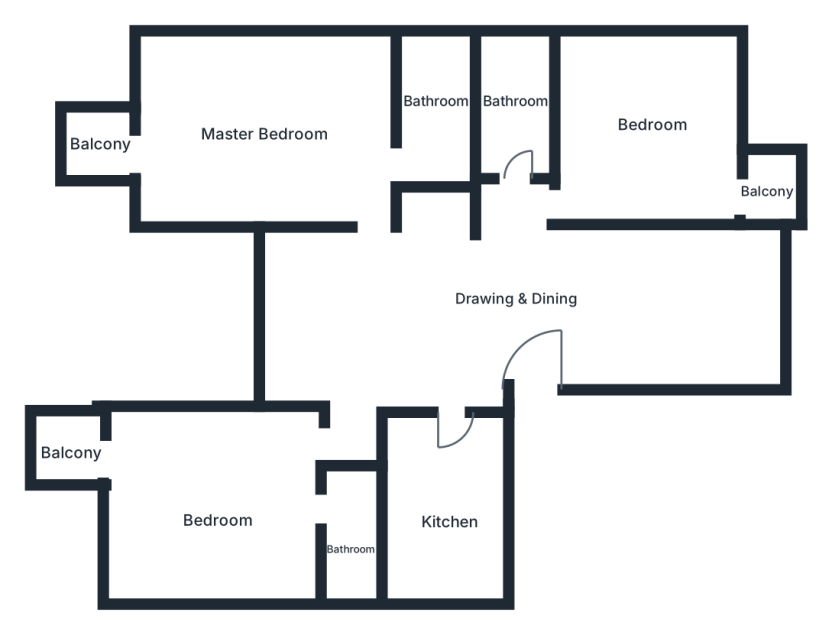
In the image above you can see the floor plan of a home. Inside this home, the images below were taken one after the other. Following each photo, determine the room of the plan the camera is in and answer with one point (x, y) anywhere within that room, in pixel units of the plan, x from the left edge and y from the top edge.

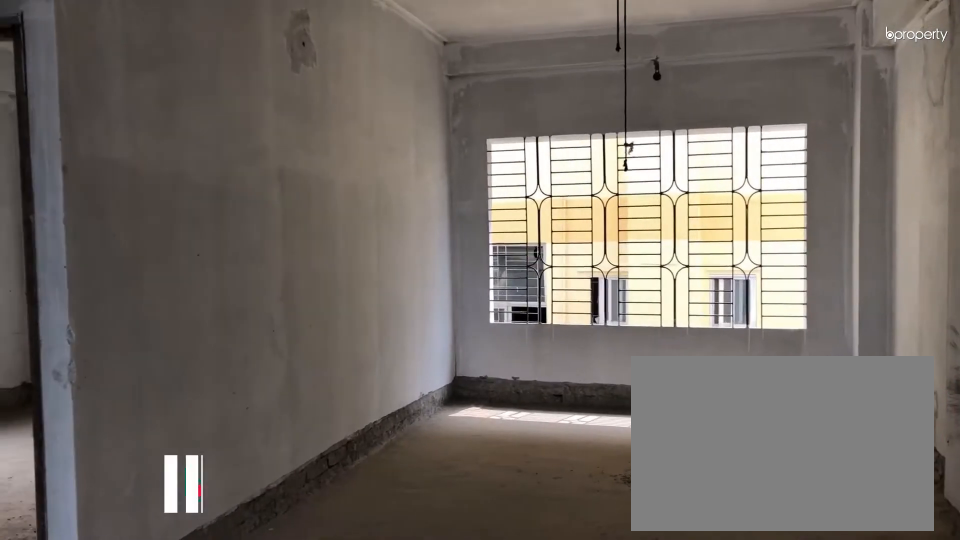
(670, 308)
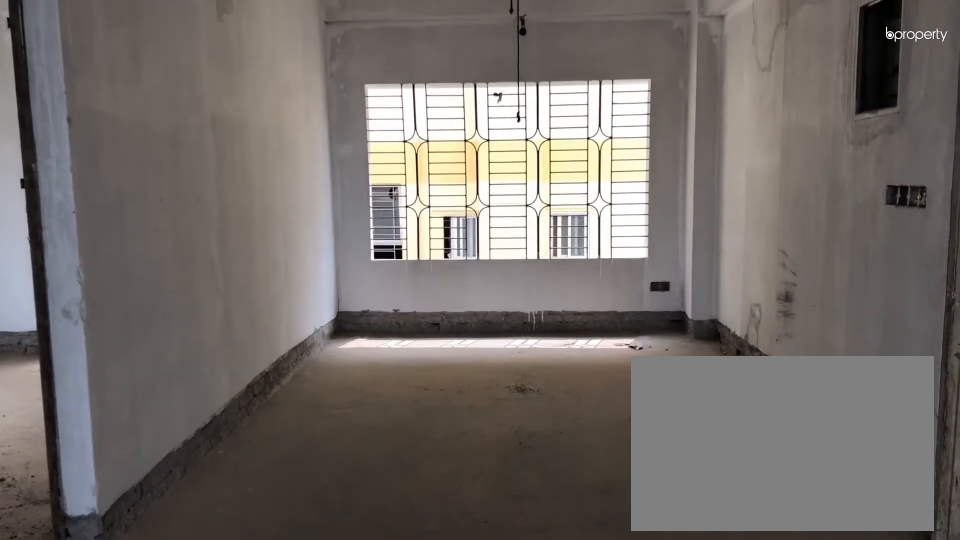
(670, 308)
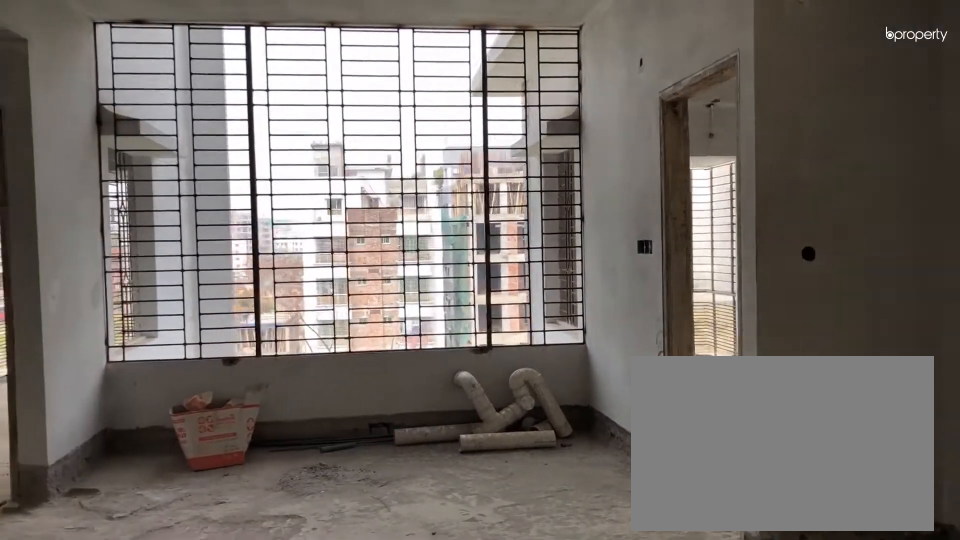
(377, 315)
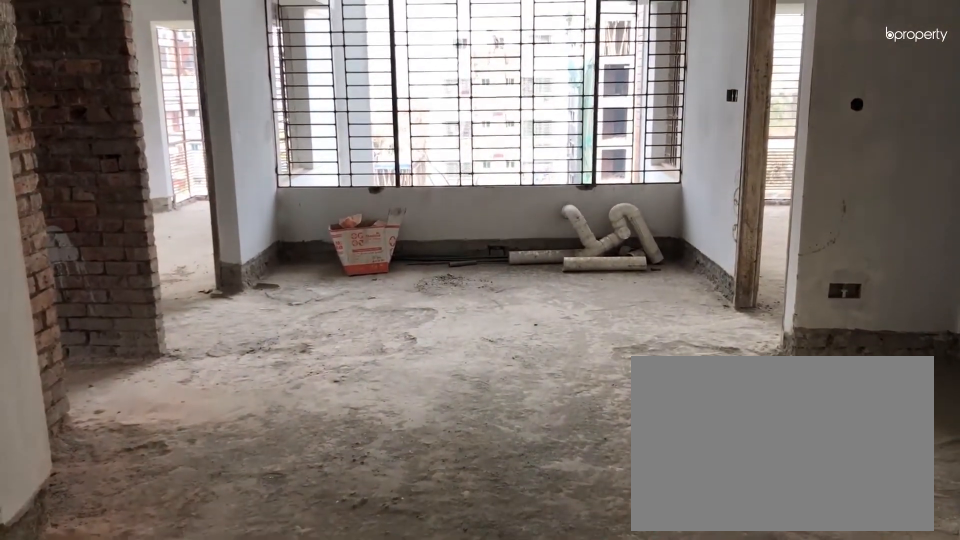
(377, 315)
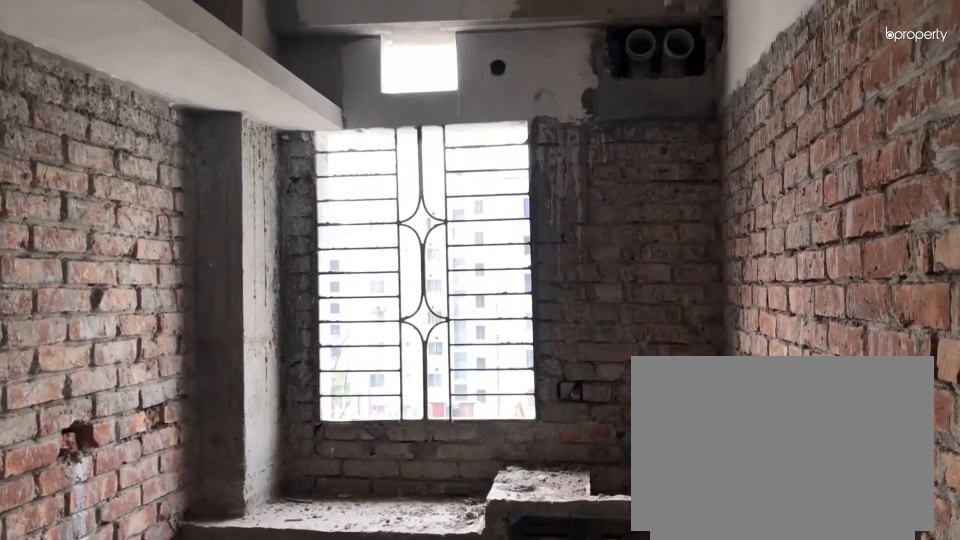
(442, 493)
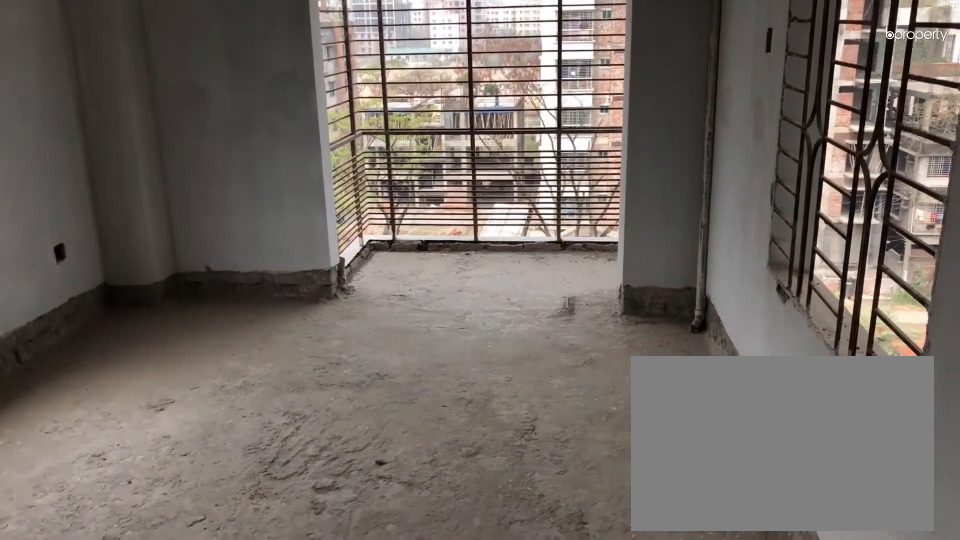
(223, 510)
